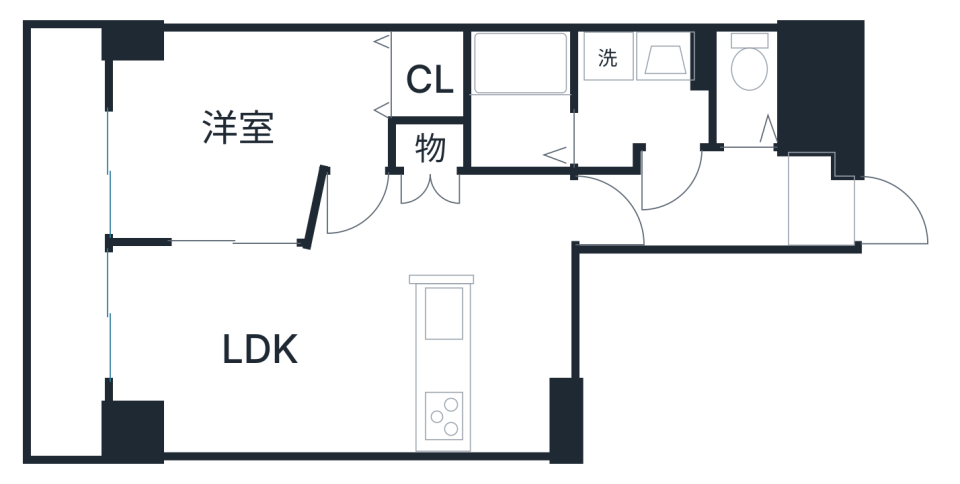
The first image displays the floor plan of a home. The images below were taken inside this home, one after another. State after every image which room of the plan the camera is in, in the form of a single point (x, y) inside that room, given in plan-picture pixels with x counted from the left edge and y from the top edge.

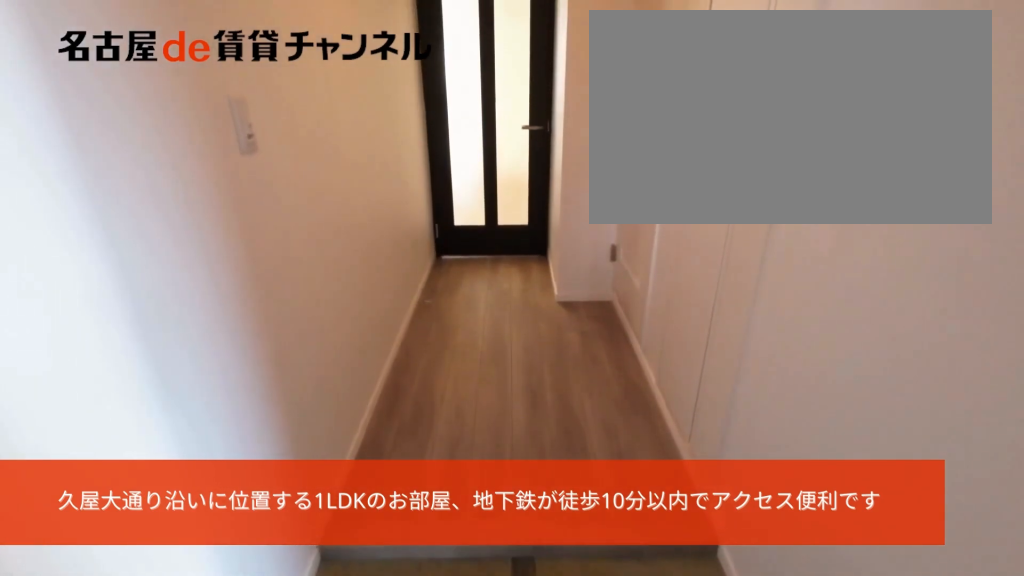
(824, 203)
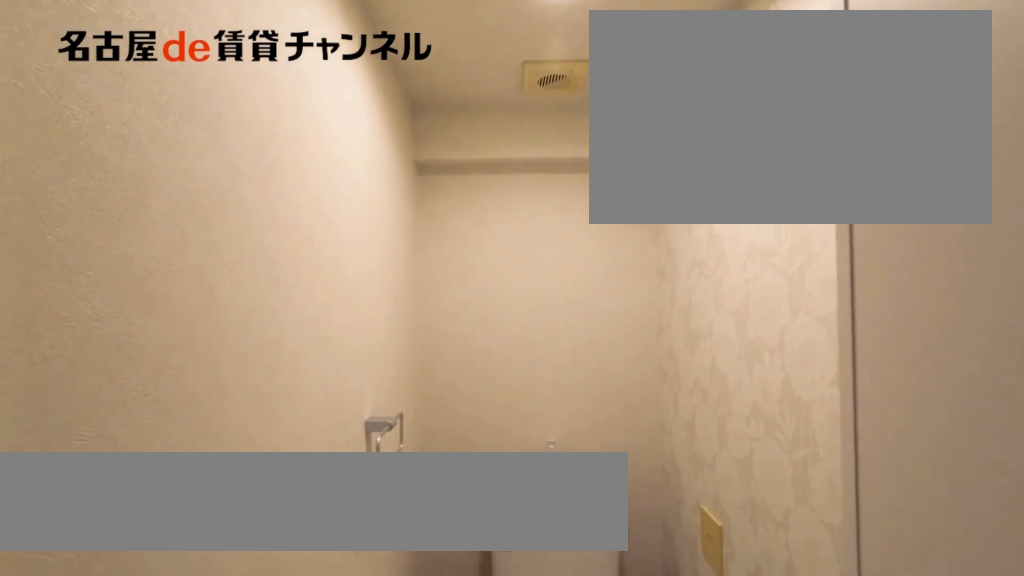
(748, 92)
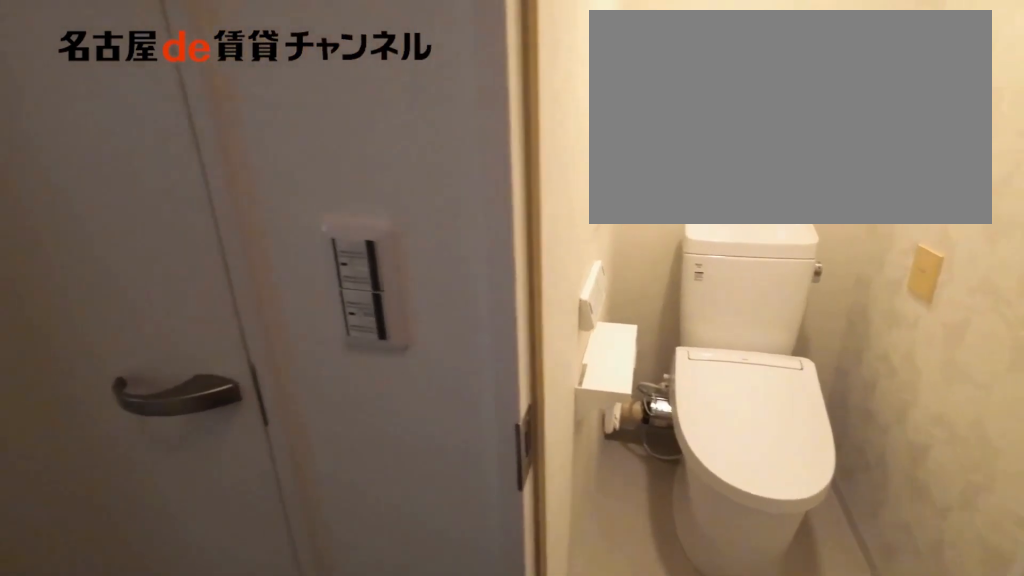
(748, 92)
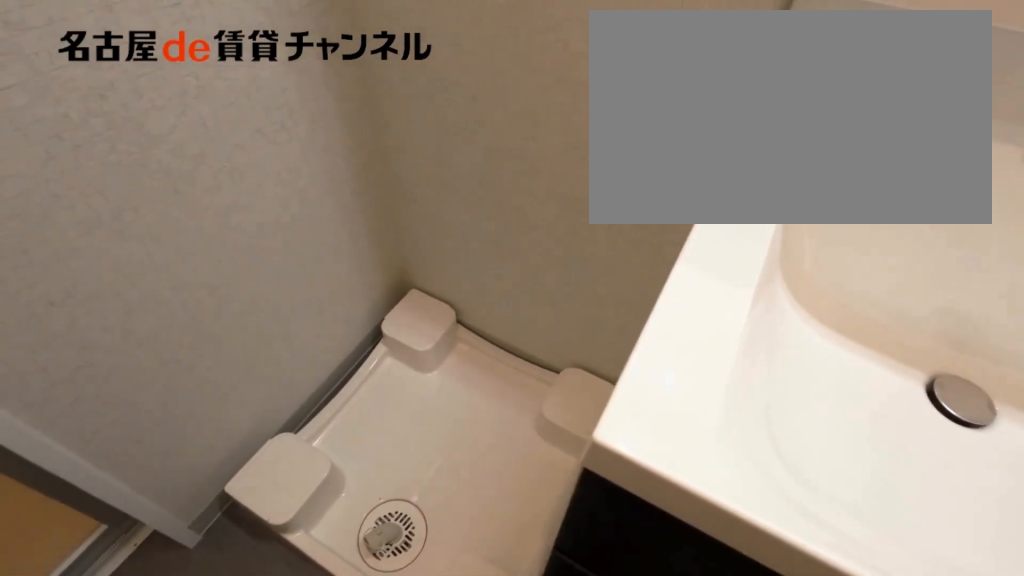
(642, 93)
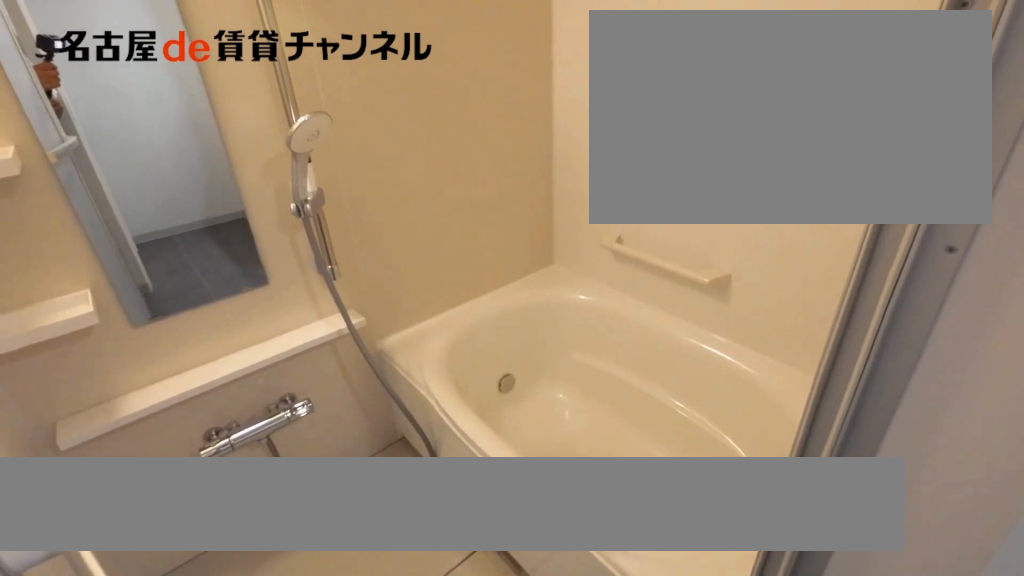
(517, 103)
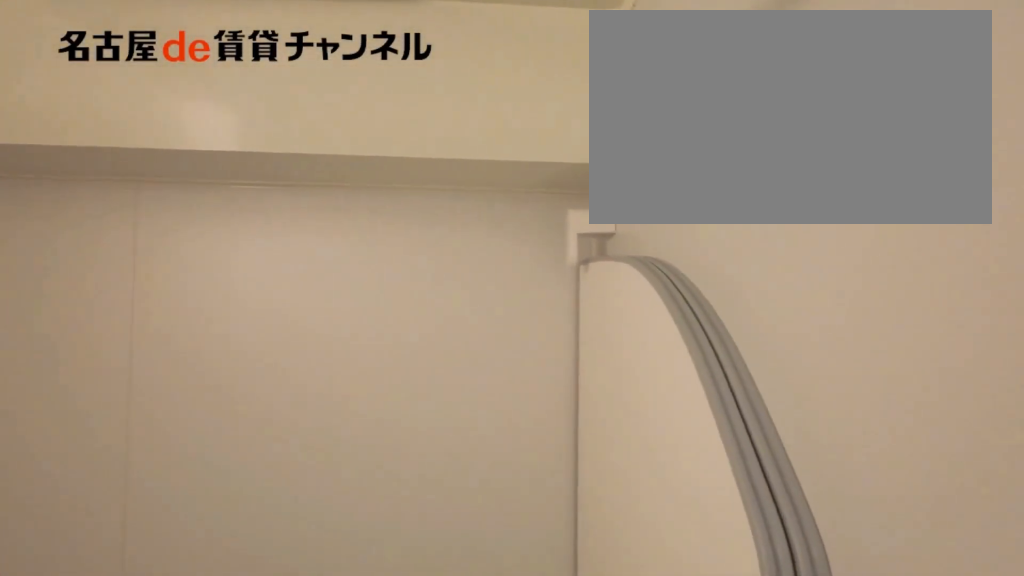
(517, 103)
